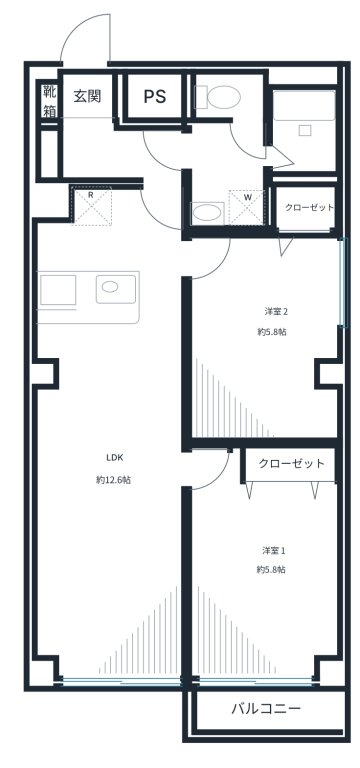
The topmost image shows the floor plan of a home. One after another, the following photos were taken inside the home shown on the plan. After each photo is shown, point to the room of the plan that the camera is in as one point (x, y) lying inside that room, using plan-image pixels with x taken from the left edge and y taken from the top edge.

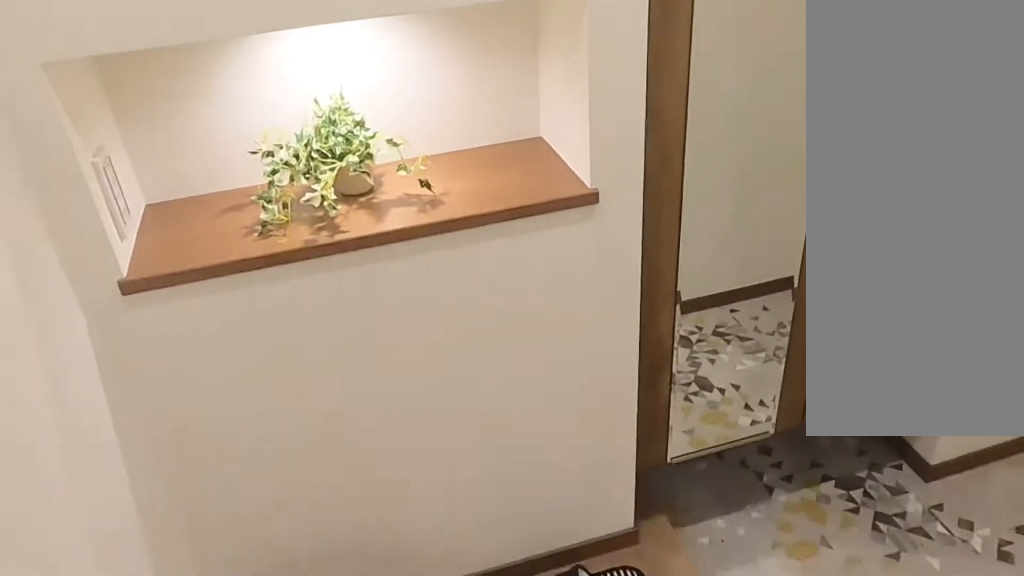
(97, 134)
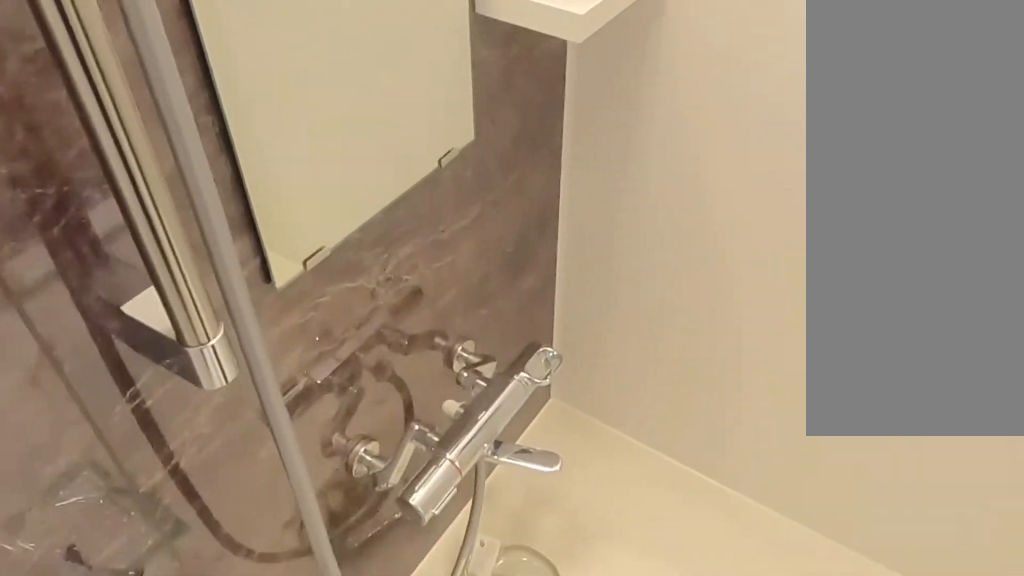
(255, 165)
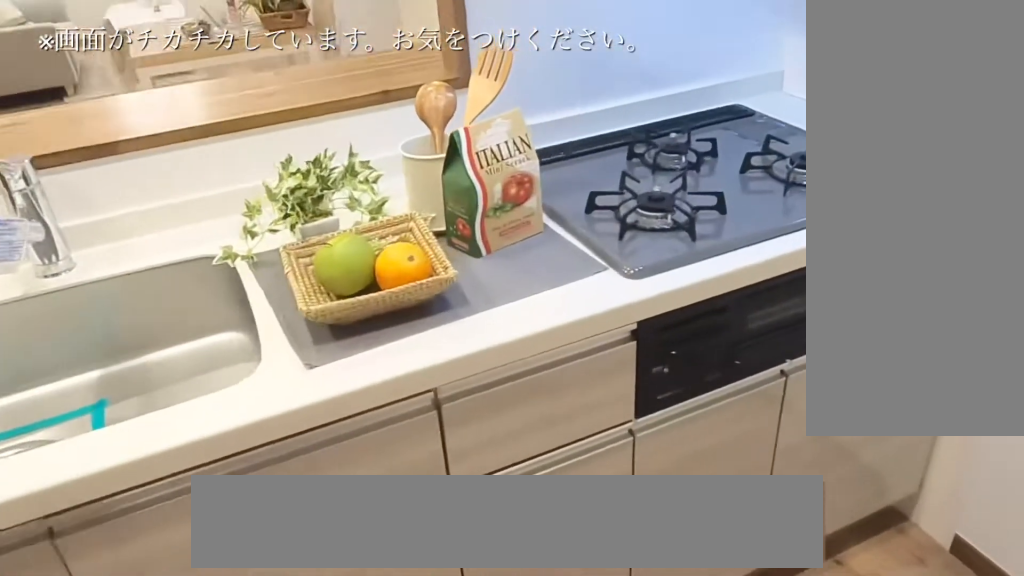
(95, 237)
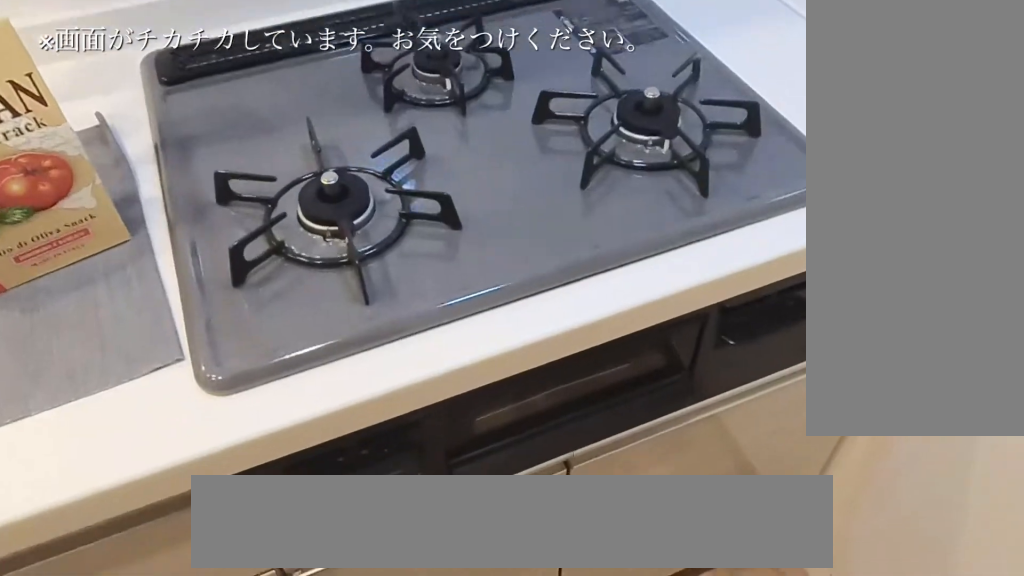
(94, 235)
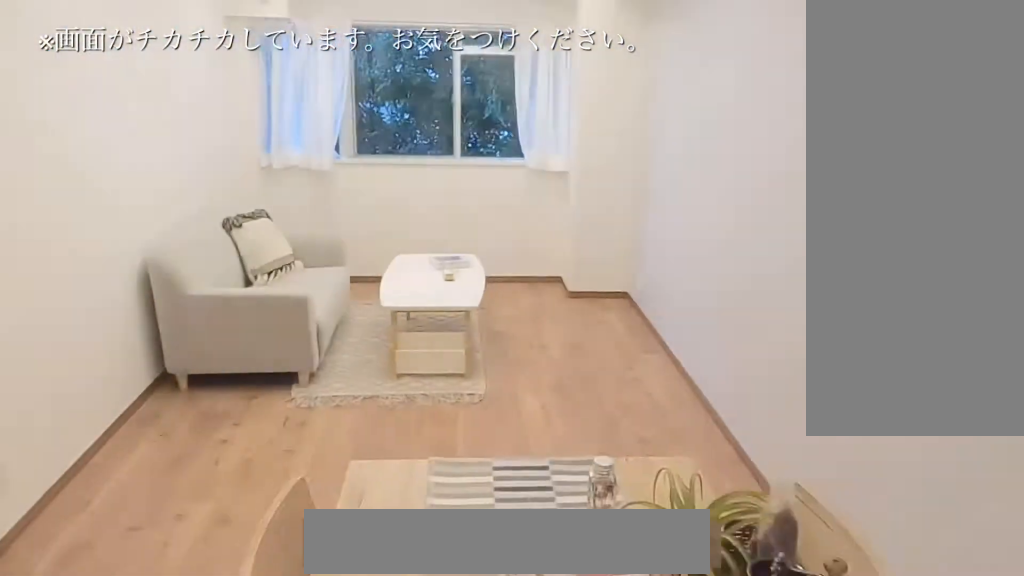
(115, 480)
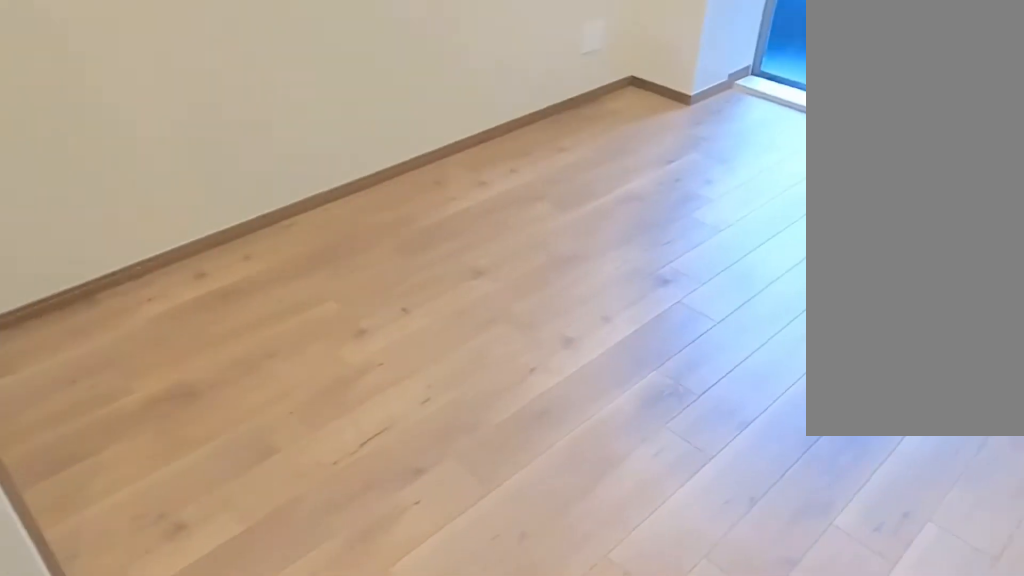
(286, 588)
